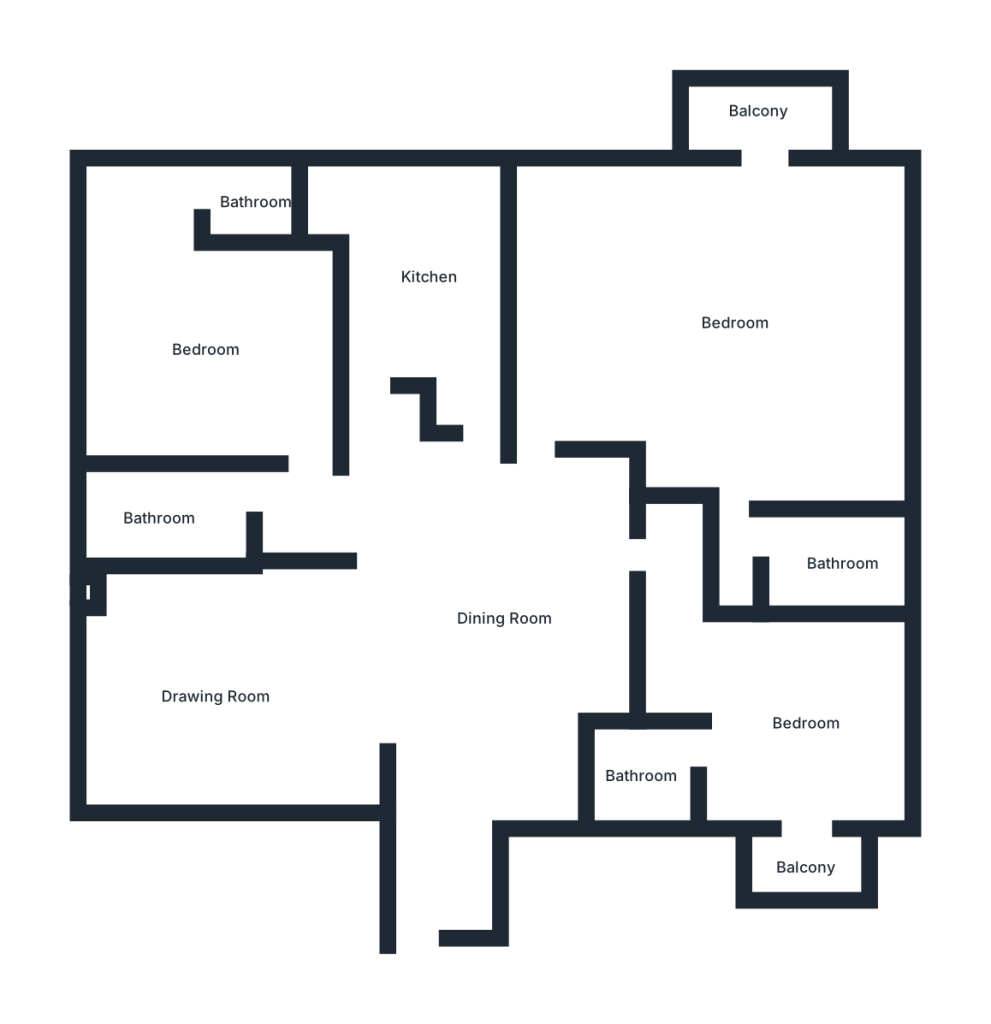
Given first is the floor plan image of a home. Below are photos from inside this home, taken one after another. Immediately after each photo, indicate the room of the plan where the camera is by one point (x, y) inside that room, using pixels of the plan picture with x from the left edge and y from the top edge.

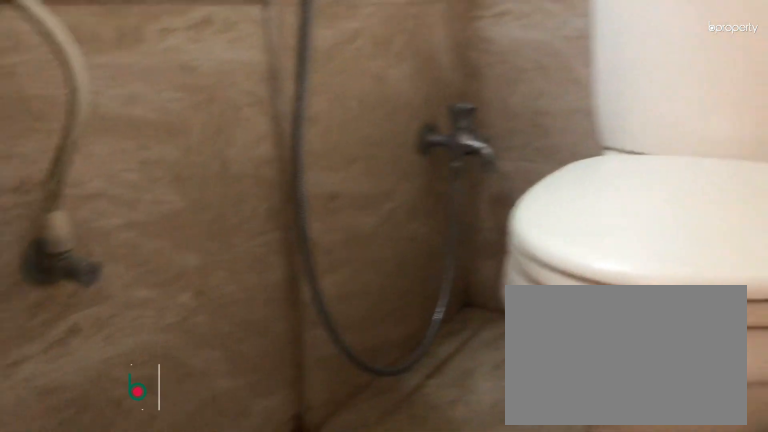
(254, 202)
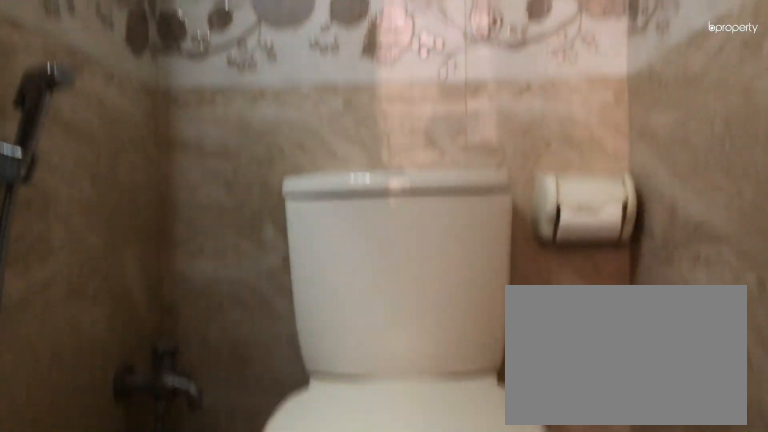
(254, 202)
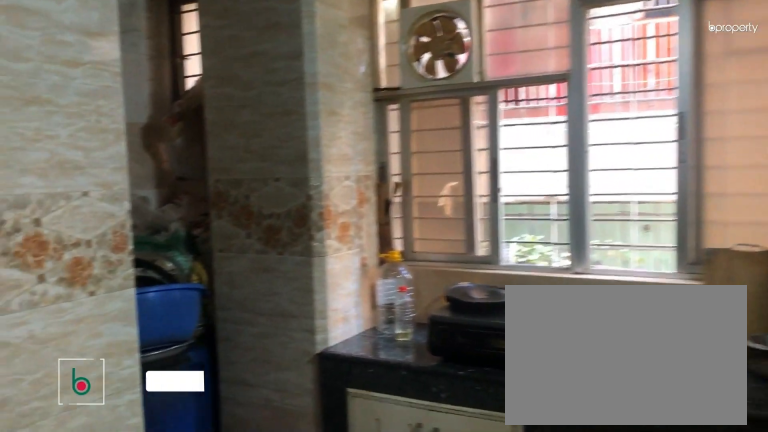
(430, 281)
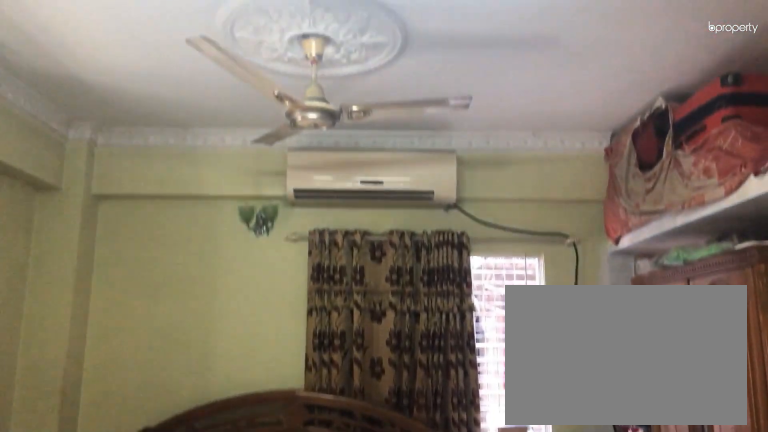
(738, 322)
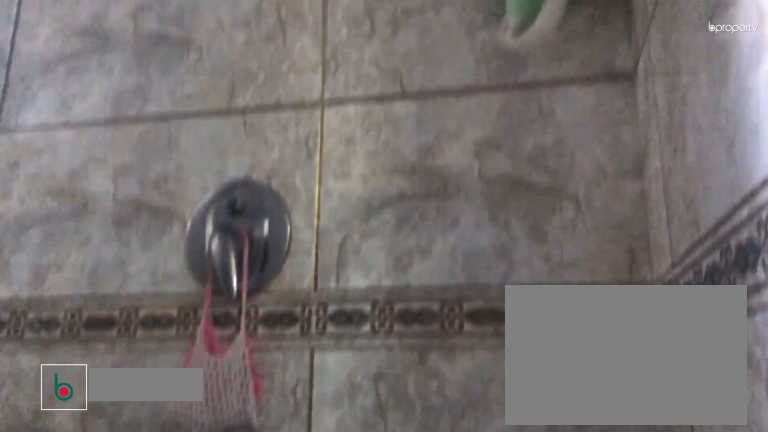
(844, 560)
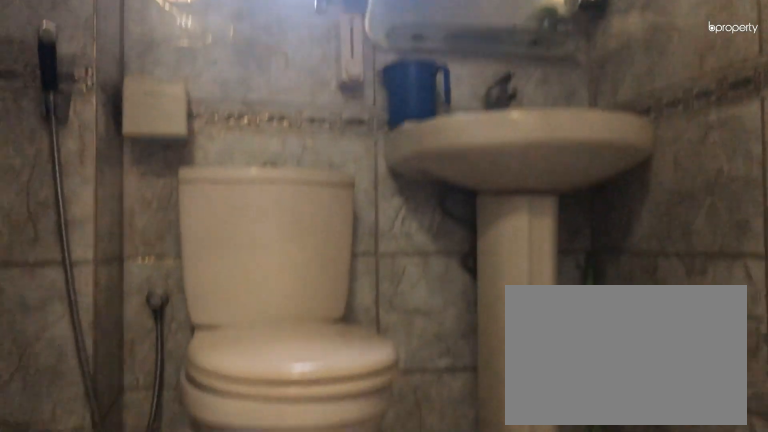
(844, 560)
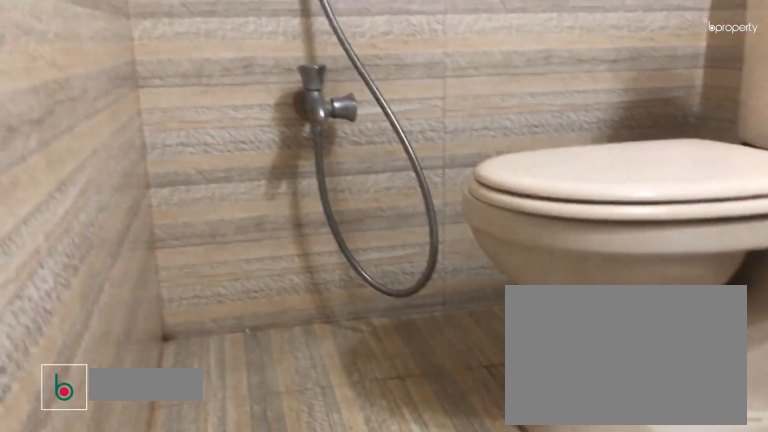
(641, 775)
